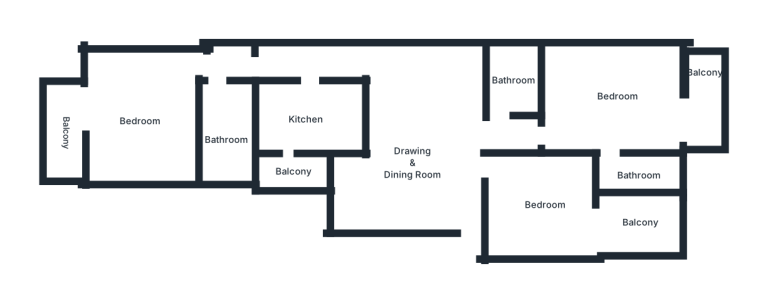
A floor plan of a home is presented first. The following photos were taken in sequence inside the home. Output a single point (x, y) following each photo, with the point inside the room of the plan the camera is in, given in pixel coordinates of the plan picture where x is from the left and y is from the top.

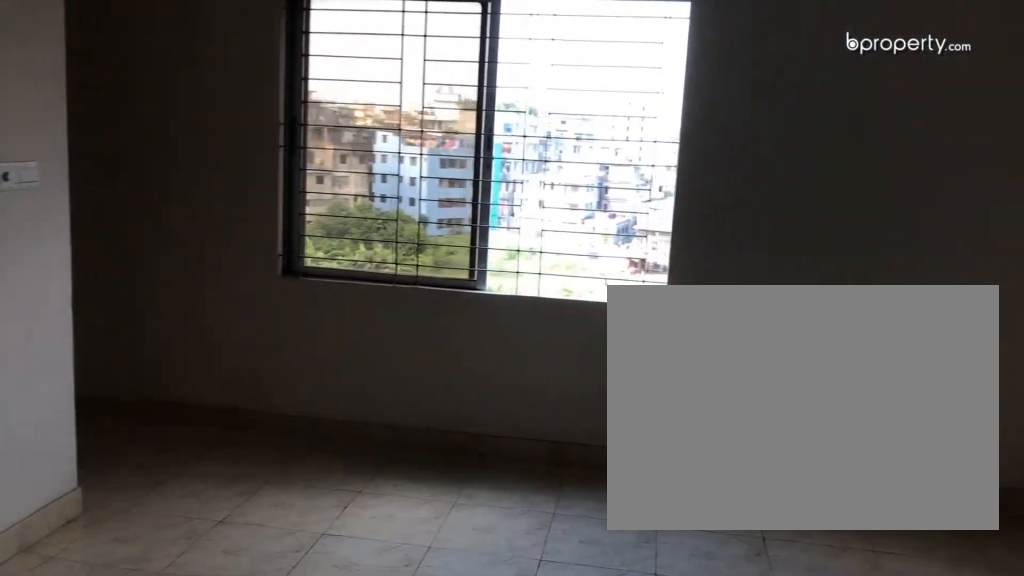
(410, 175)
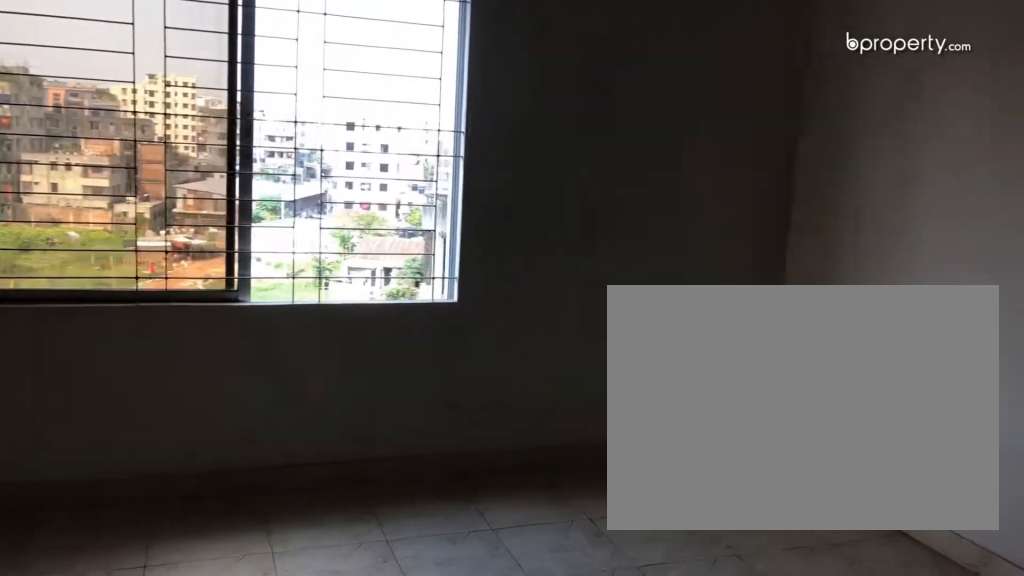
(410, 175)
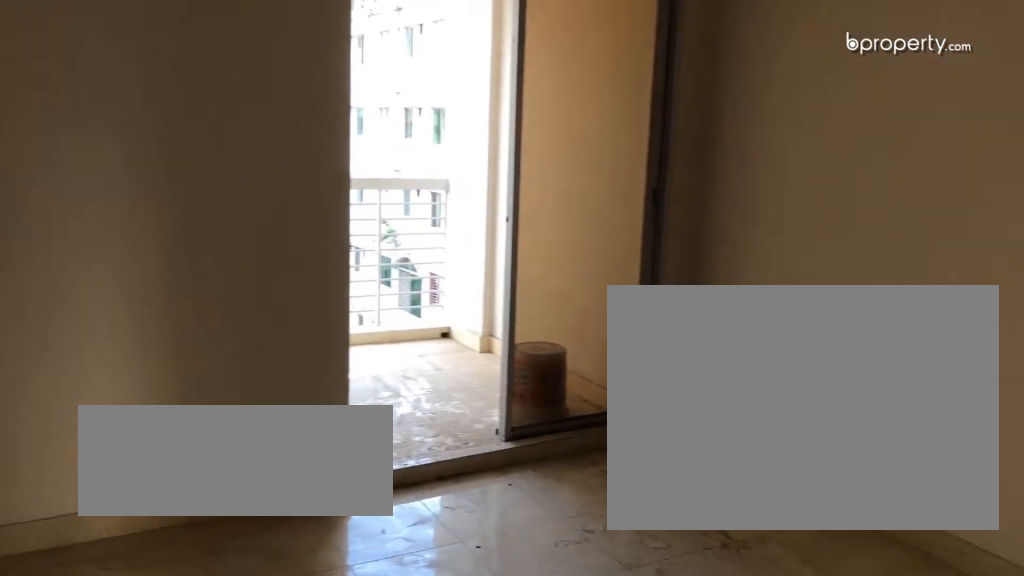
(545, 223)
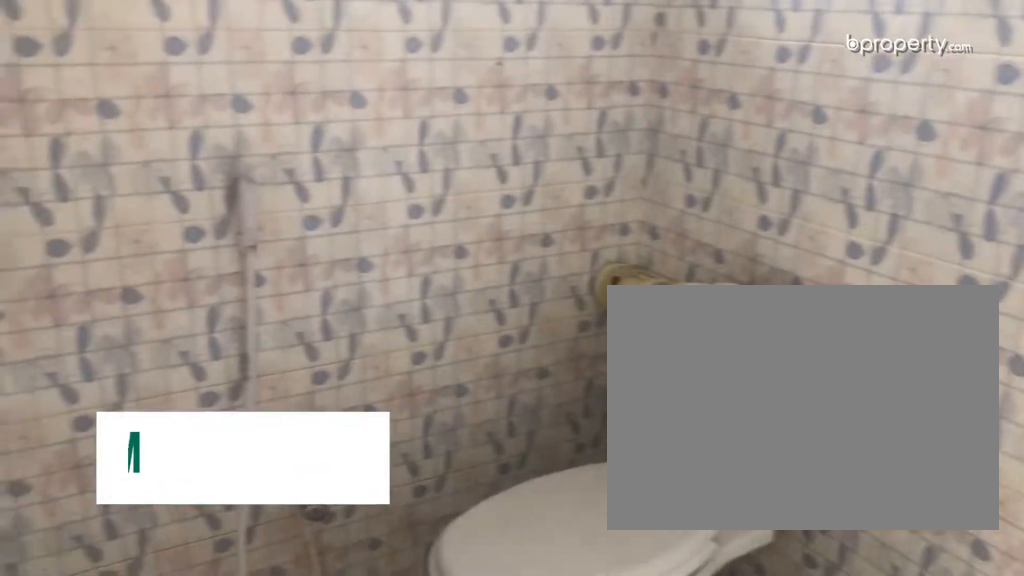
(637, 177)
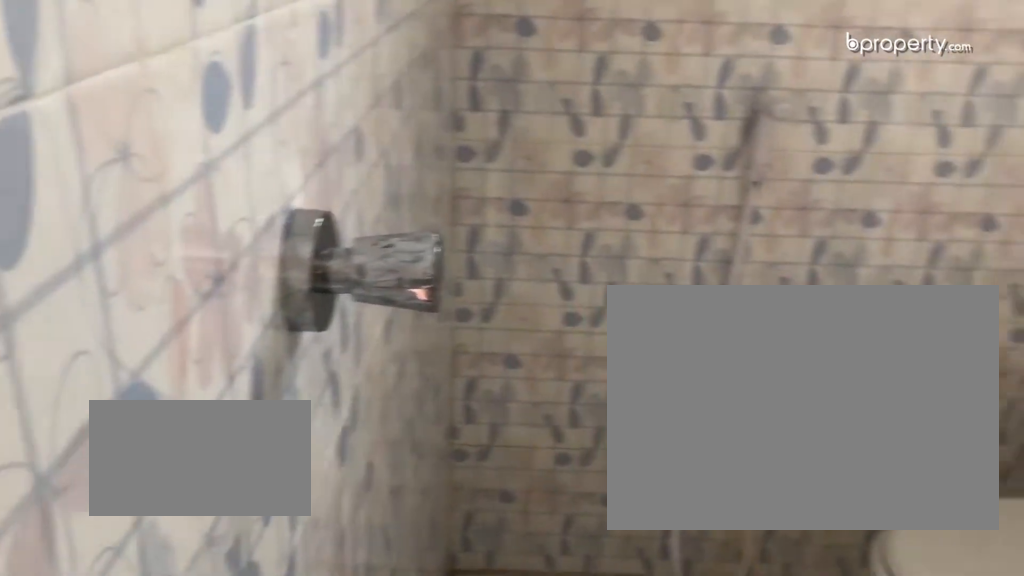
(637, 177)
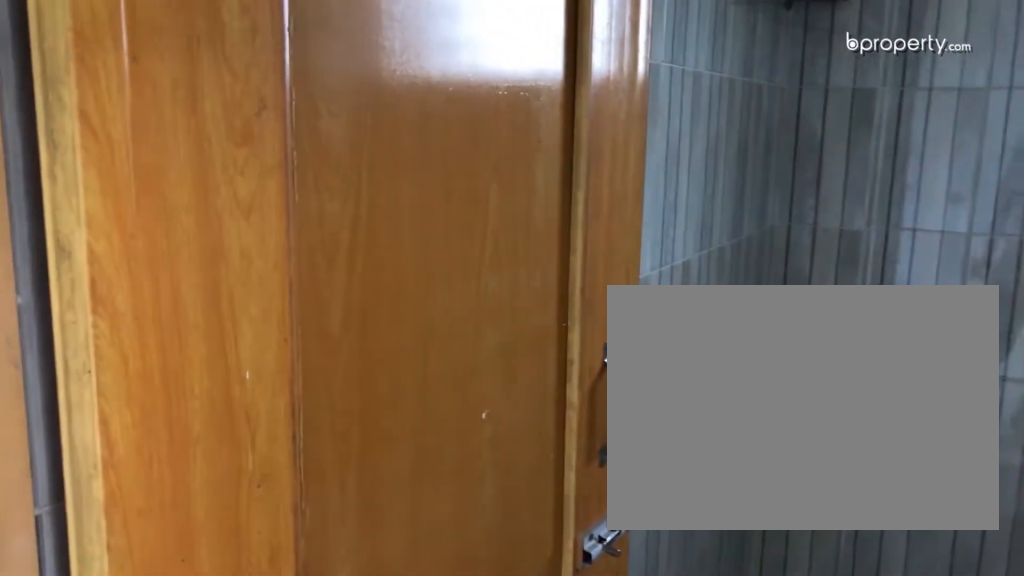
(511, 84)
